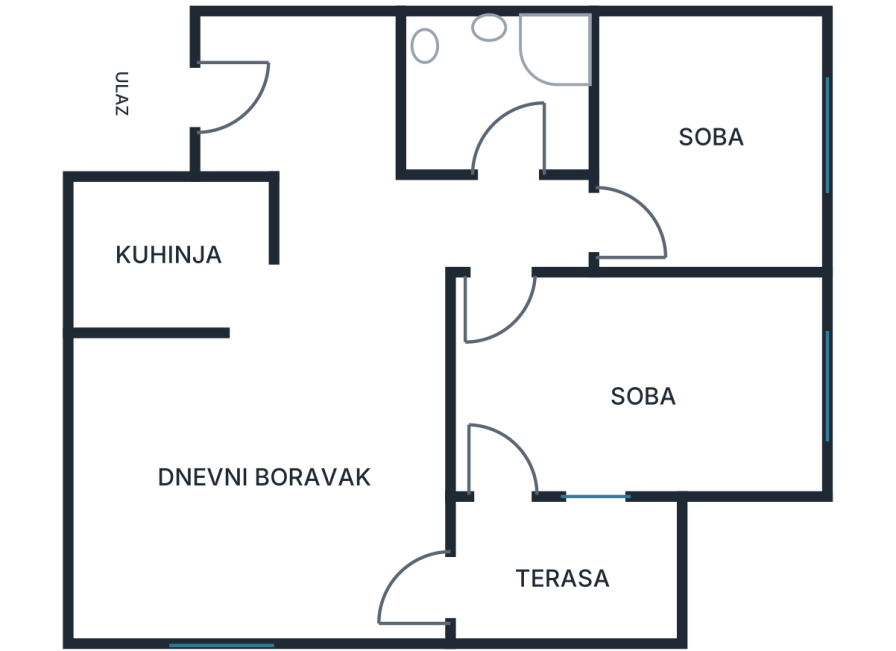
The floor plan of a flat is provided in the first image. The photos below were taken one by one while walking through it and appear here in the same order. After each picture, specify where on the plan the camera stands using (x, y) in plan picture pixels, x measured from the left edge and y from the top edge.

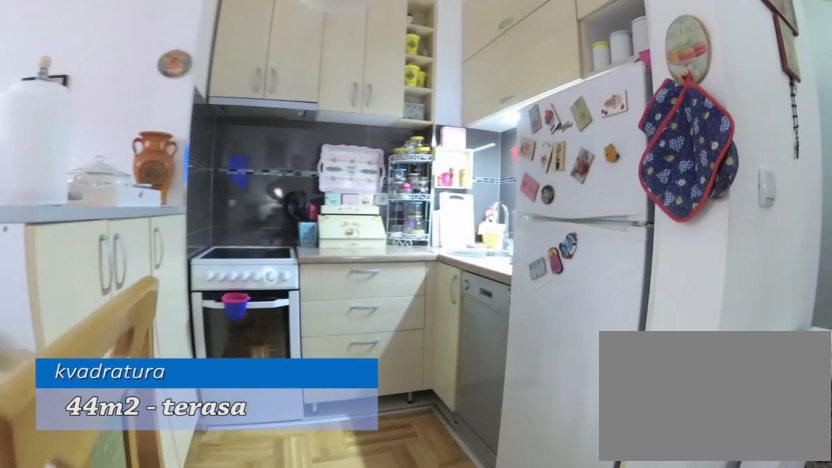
(283, 268)
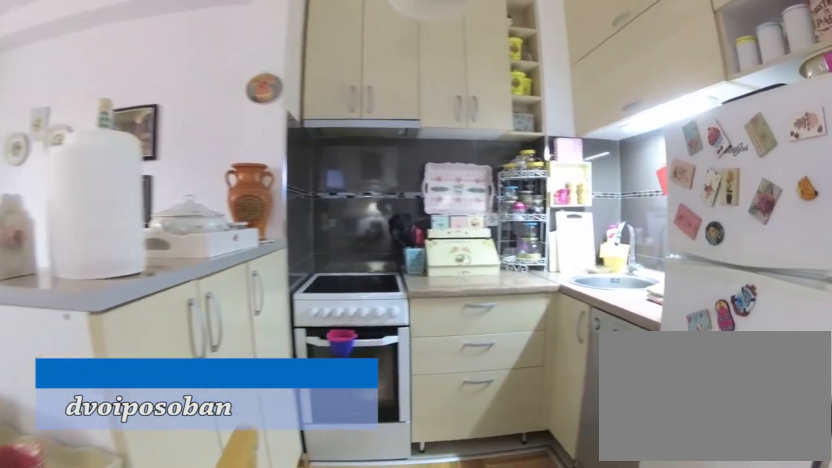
(300, 271)
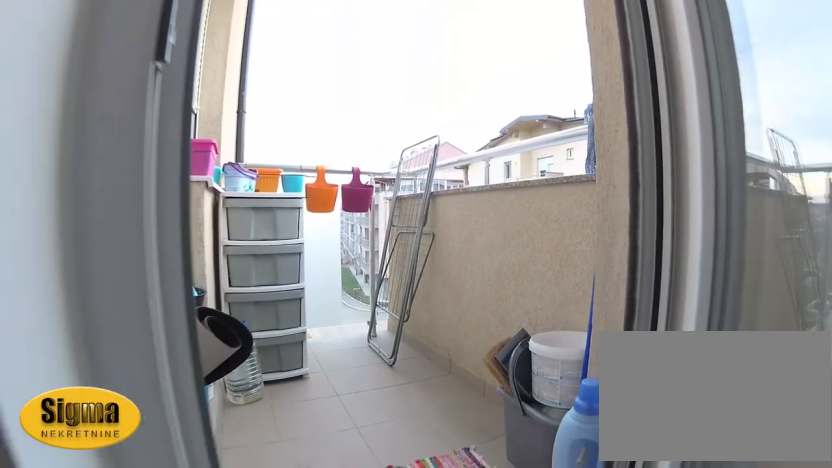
(387, 575)
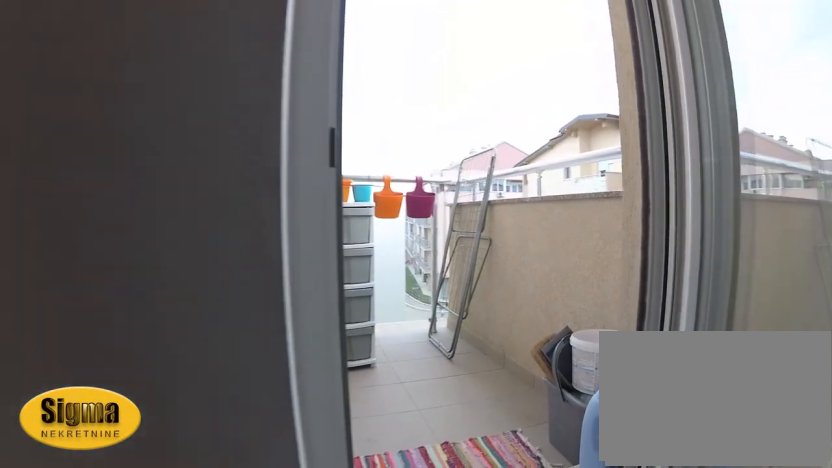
(366, 575)
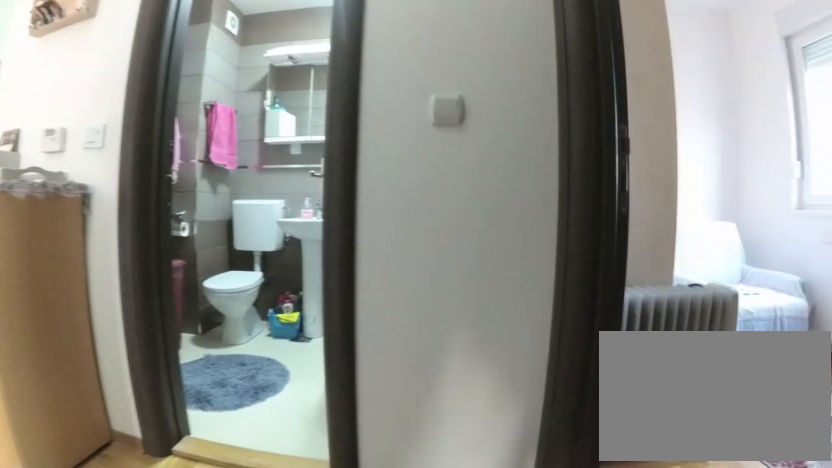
(521, 298)
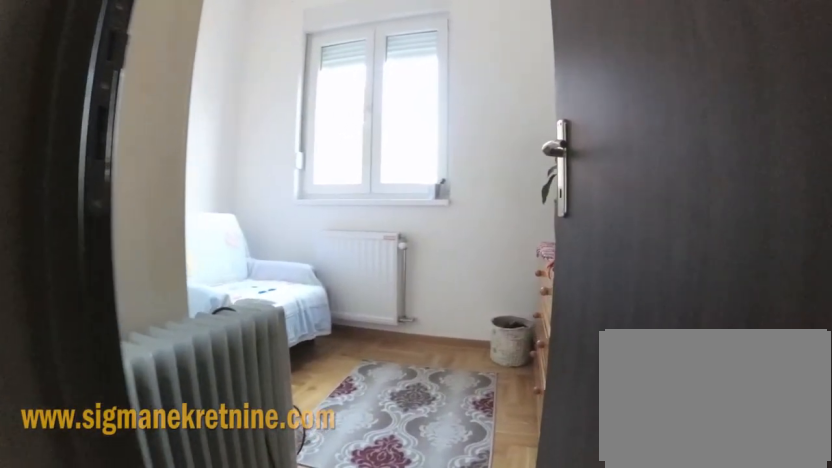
(505, 238)
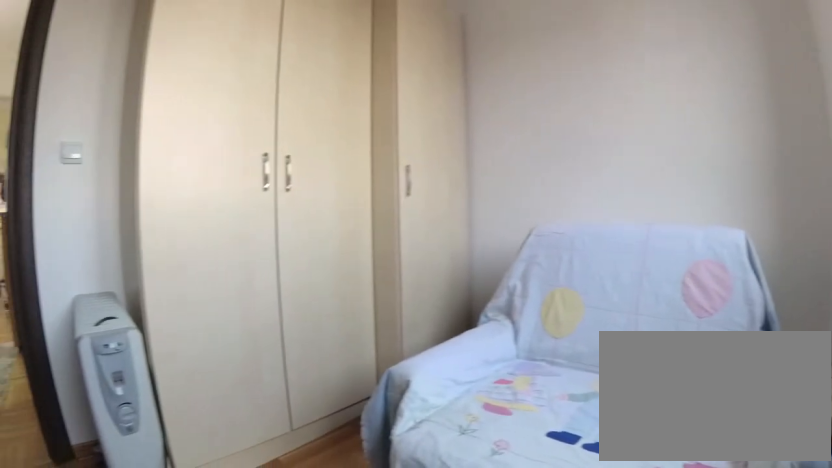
(792, 197)
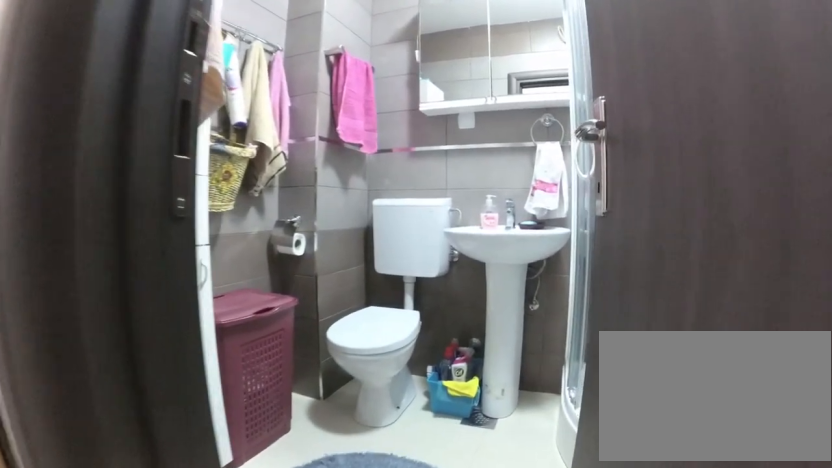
(535, 232)
